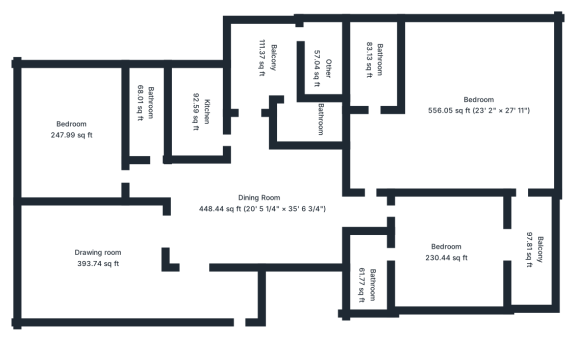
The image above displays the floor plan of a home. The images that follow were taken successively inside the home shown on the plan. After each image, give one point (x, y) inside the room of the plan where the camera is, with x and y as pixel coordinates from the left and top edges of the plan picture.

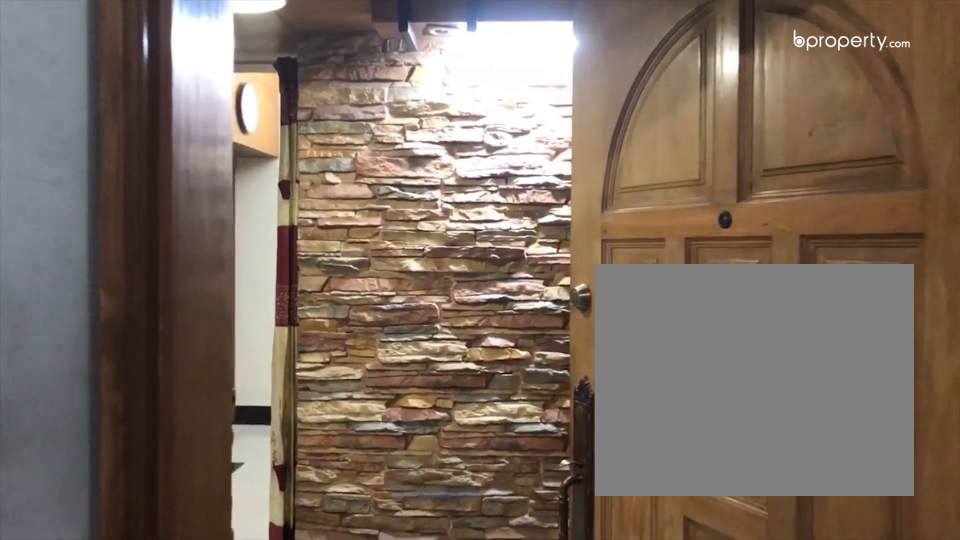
(168, 278)
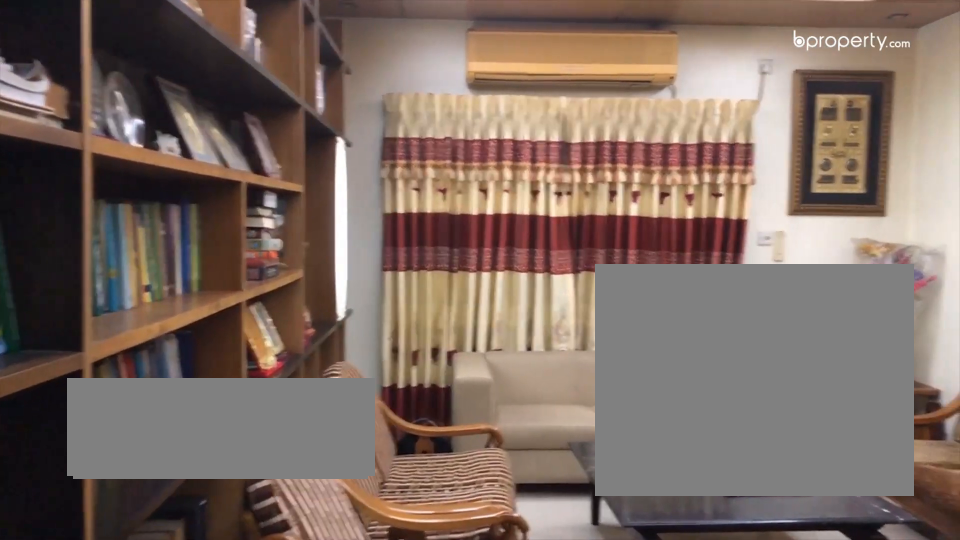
(100, 266)
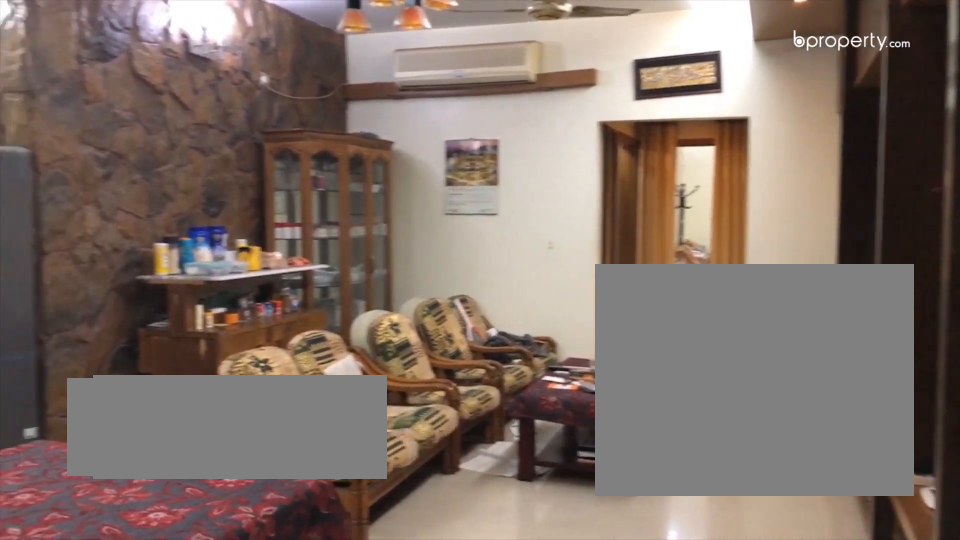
(259, 206)
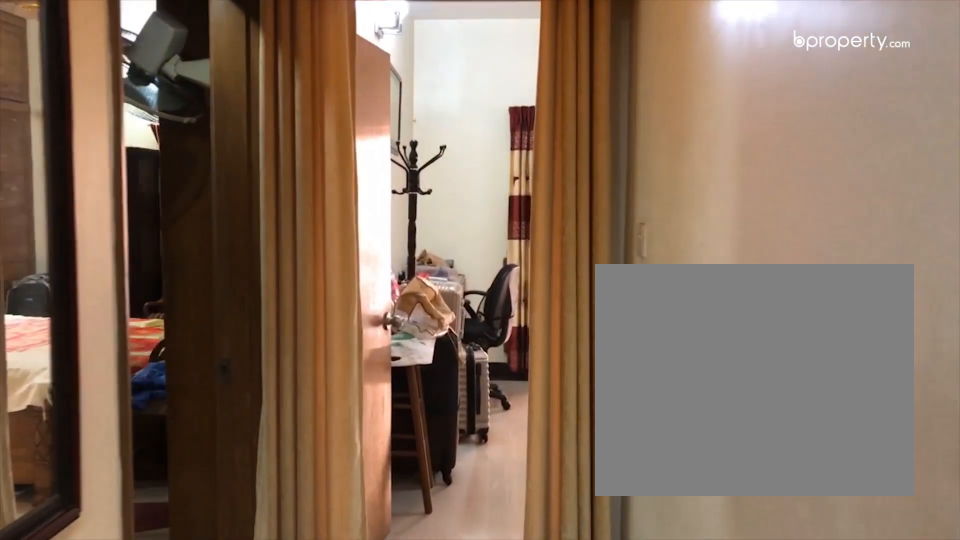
(479, 107)
